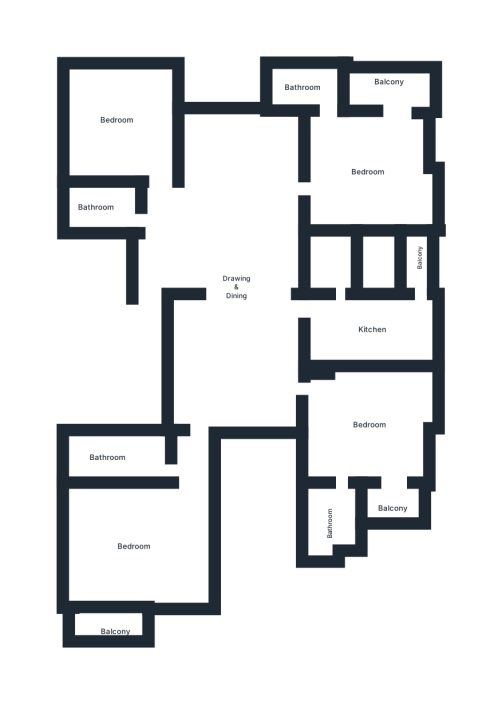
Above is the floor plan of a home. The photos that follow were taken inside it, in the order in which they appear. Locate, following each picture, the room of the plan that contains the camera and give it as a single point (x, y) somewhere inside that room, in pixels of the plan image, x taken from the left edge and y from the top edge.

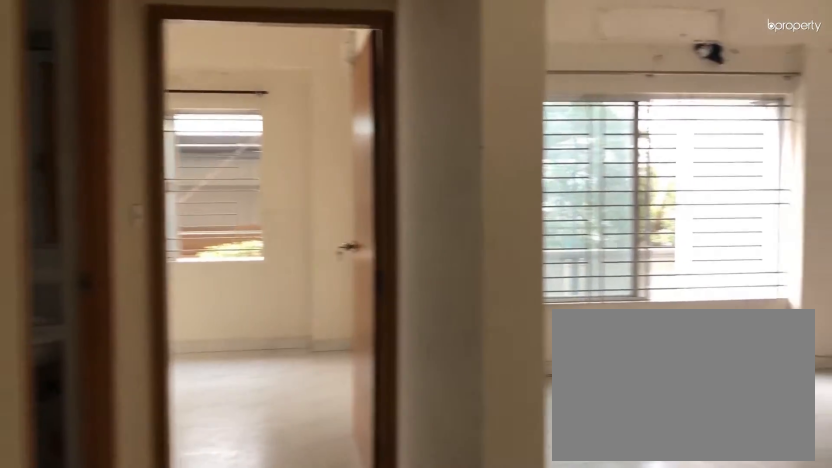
(234, 245)
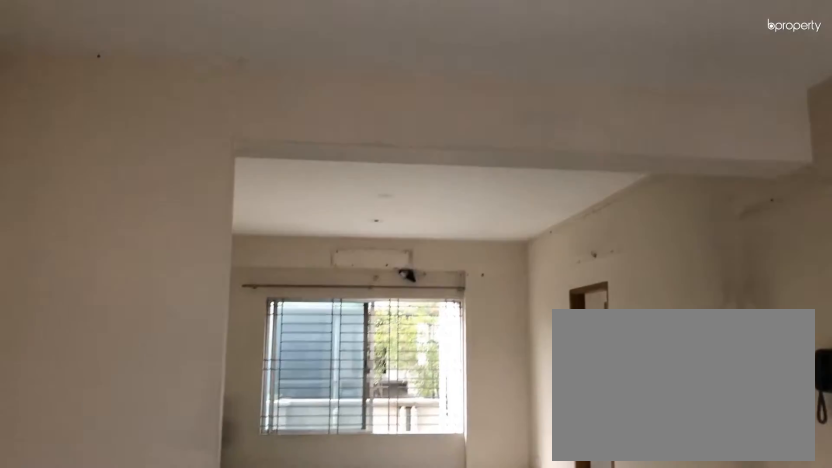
(235, 245)
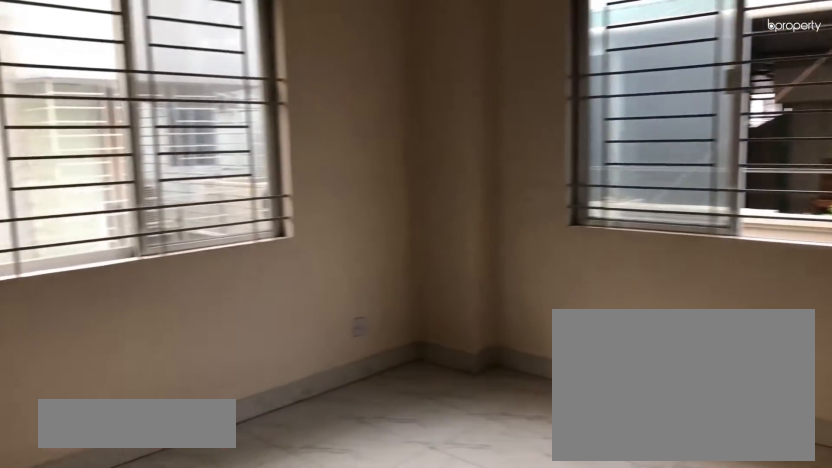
(125, 125)
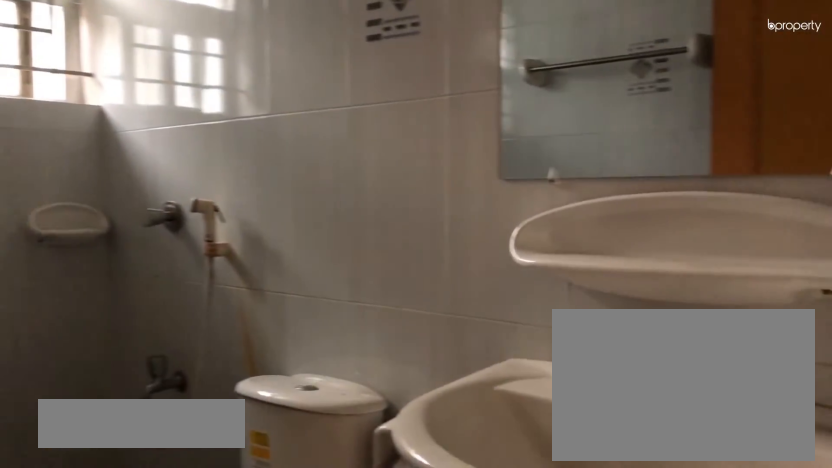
(96, 207)
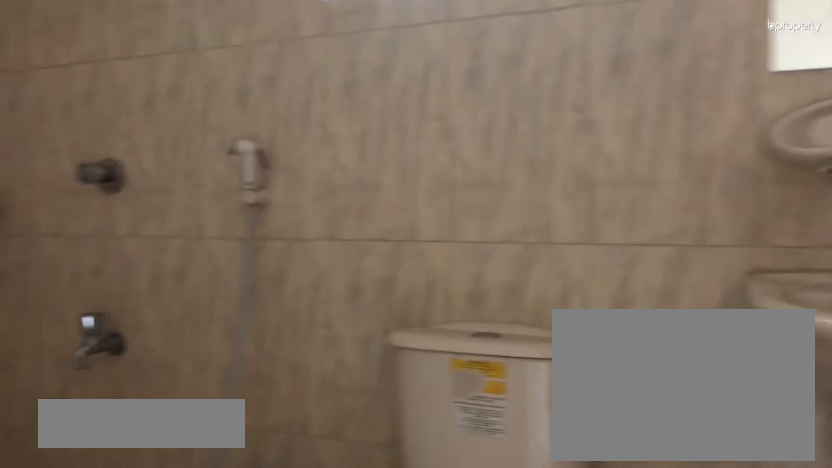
(309, 90)
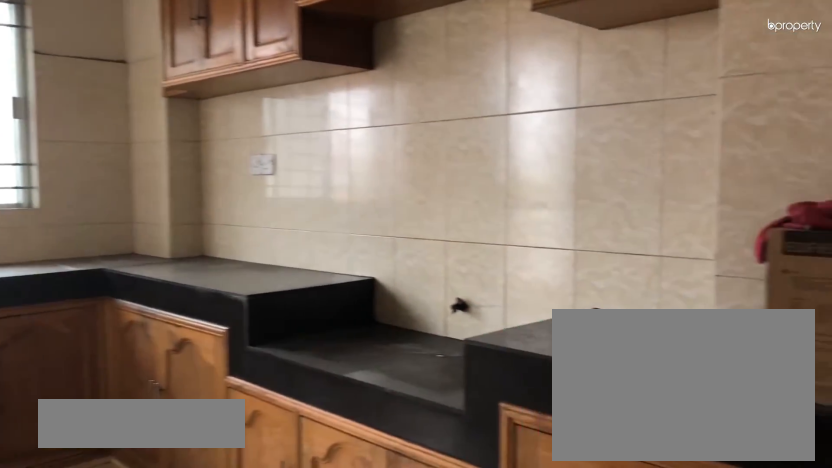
(364, 329)
